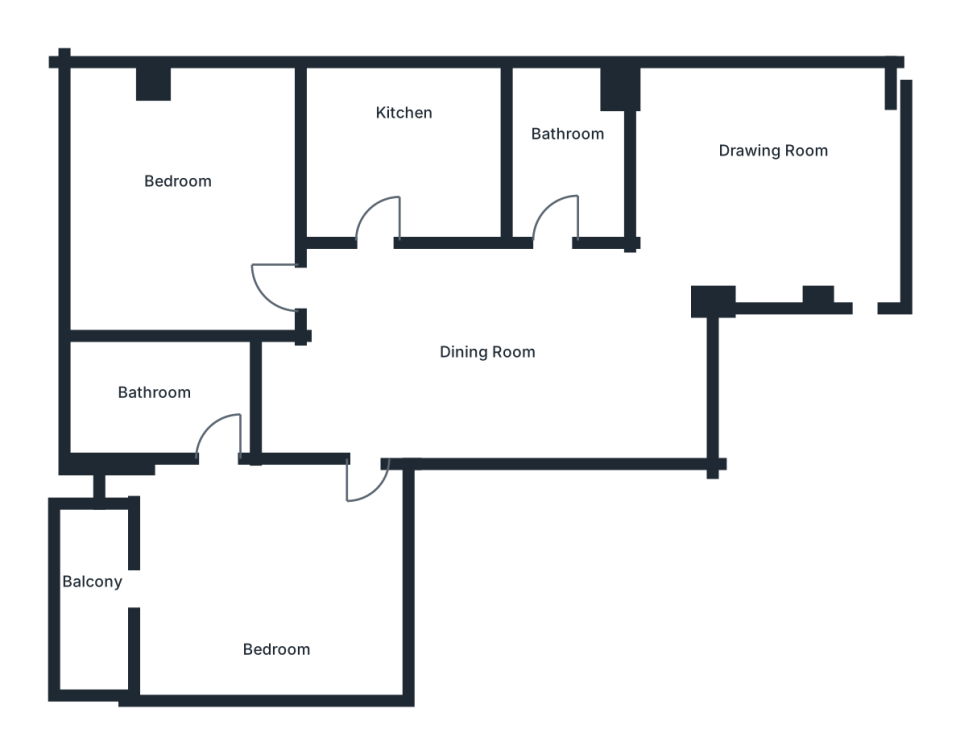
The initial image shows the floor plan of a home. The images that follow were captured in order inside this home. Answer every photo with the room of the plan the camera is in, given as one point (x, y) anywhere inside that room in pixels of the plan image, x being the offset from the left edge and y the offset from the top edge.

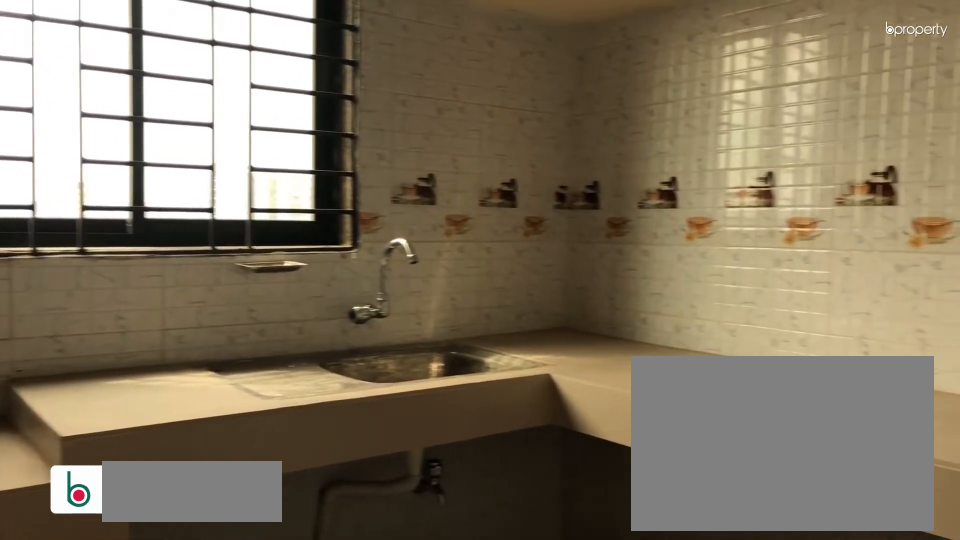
(408, 149)
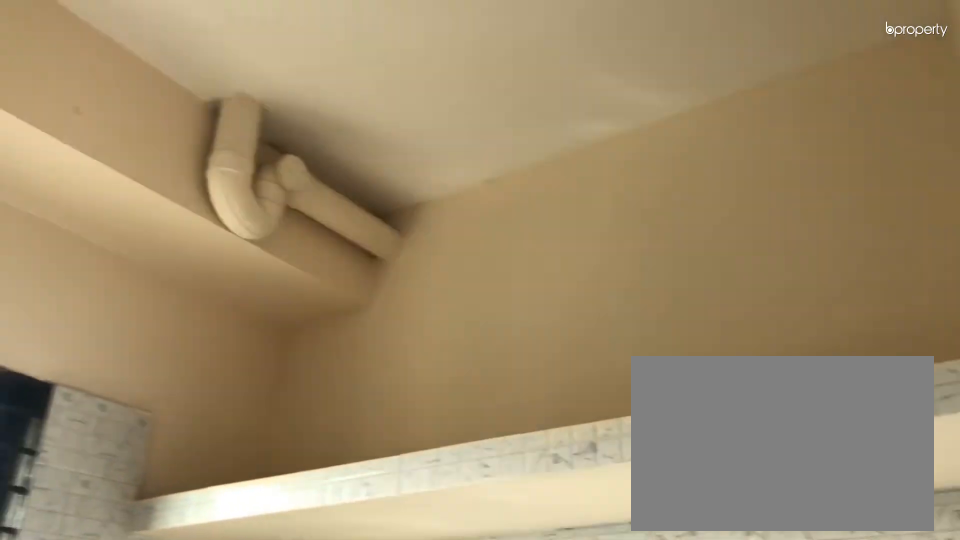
(408, 149)
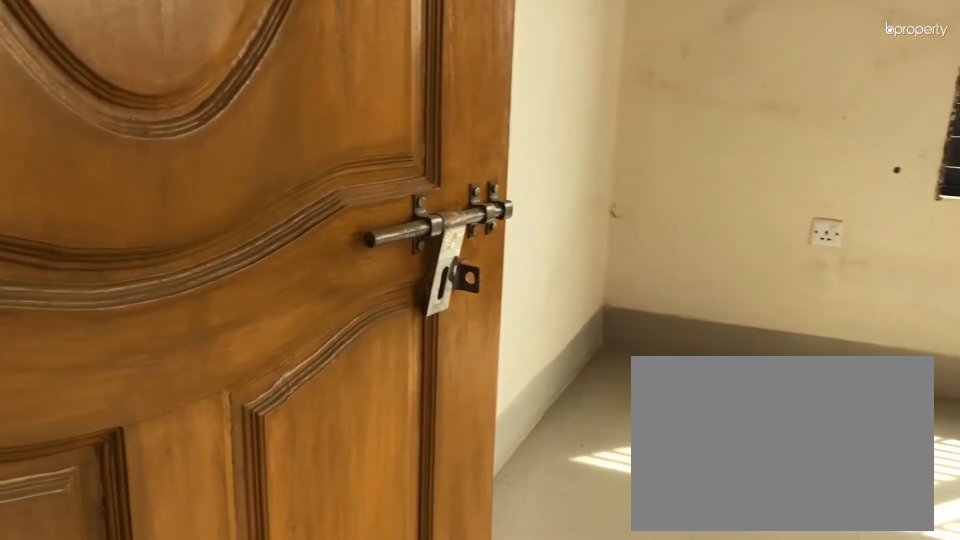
(186, 202)
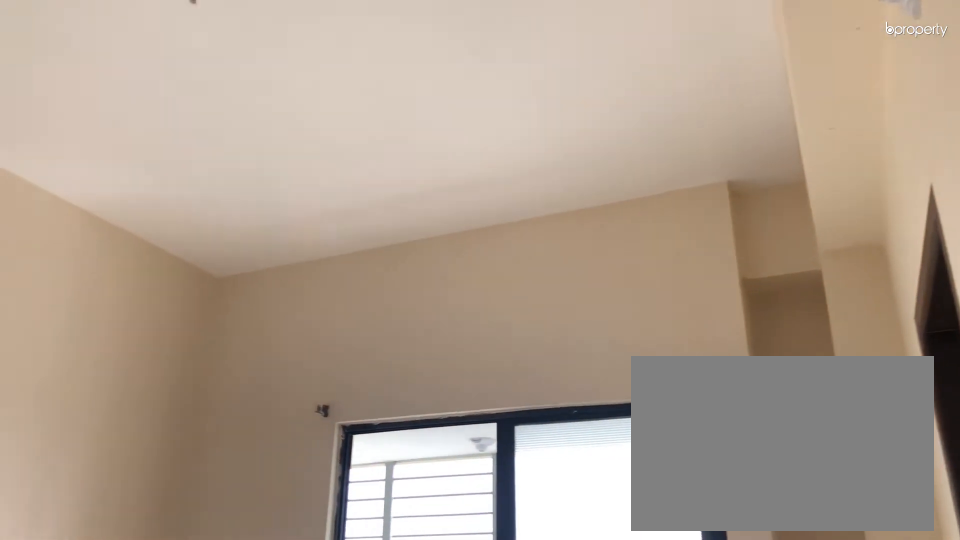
(273, 584)
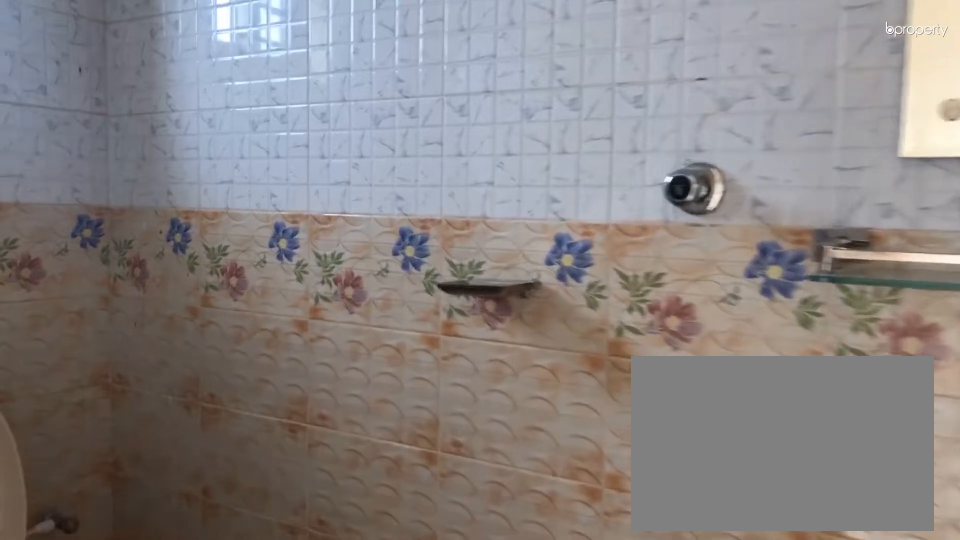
(133, 377)
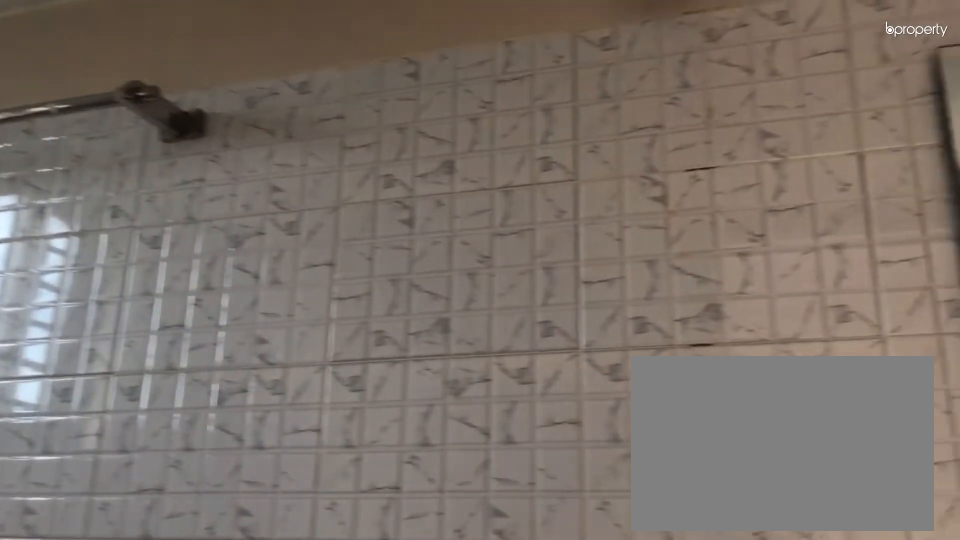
(133, 377)
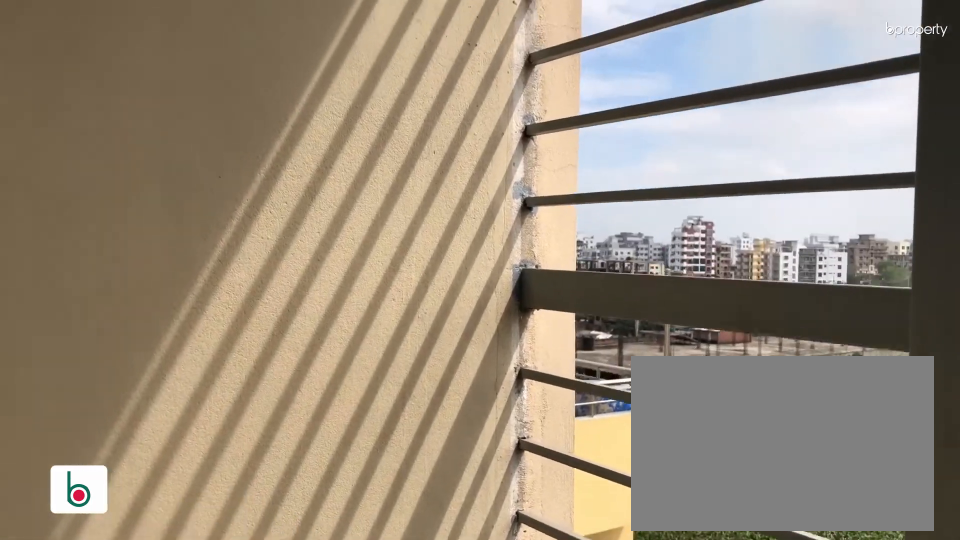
(104, 589)
